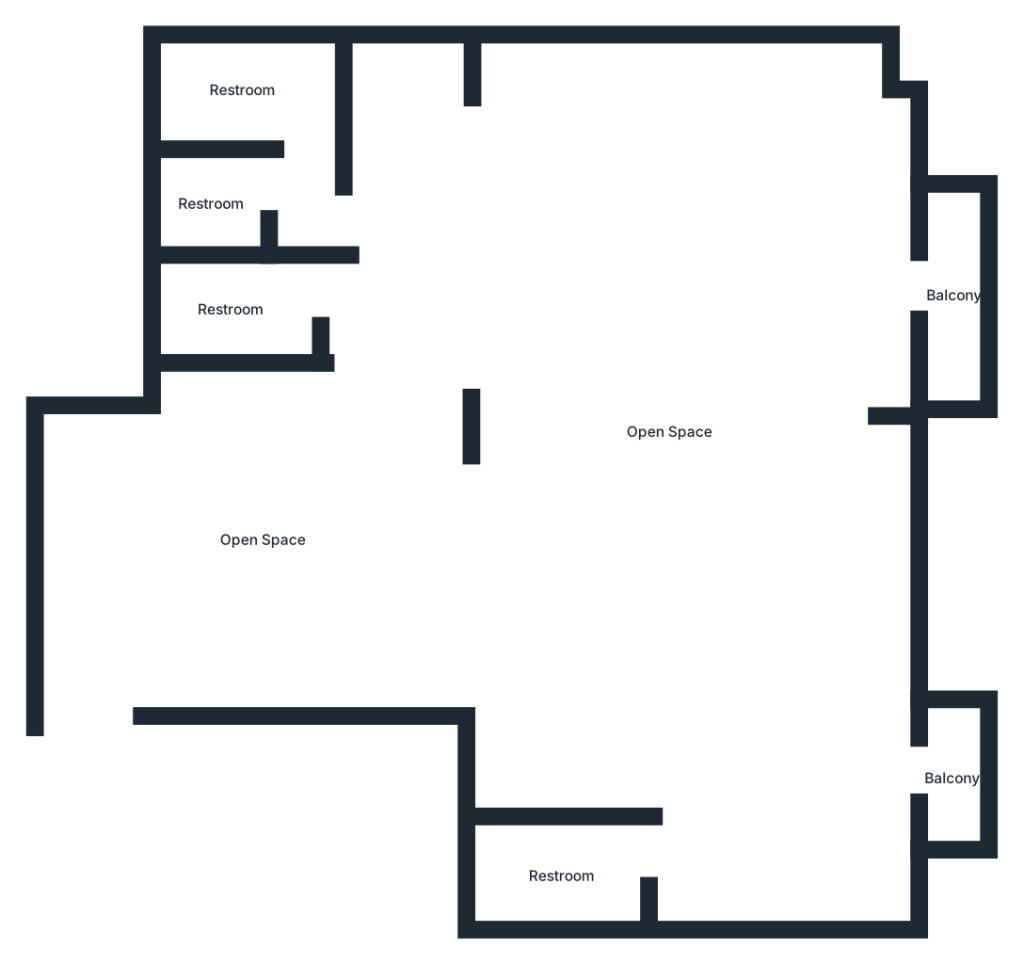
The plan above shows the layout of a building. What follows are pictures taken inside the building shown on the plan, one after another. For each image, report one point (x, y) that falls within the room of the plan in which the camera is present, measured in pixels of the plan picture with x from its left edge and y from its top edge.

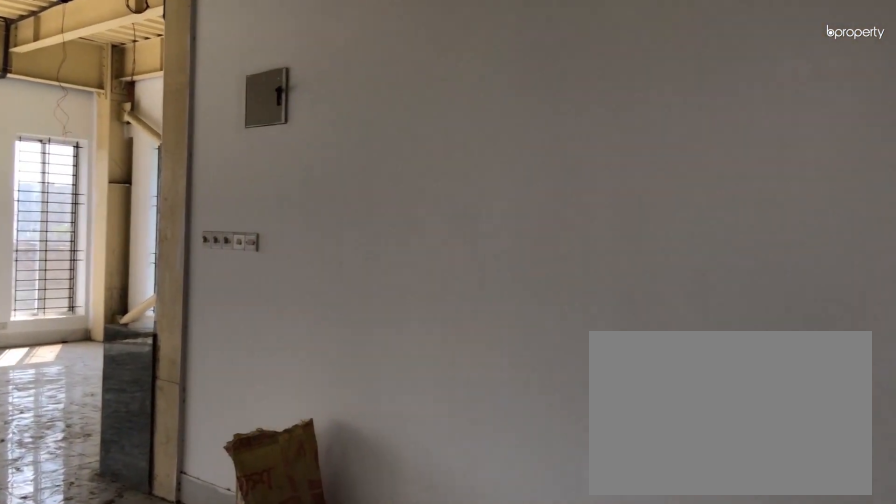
(267, 543)
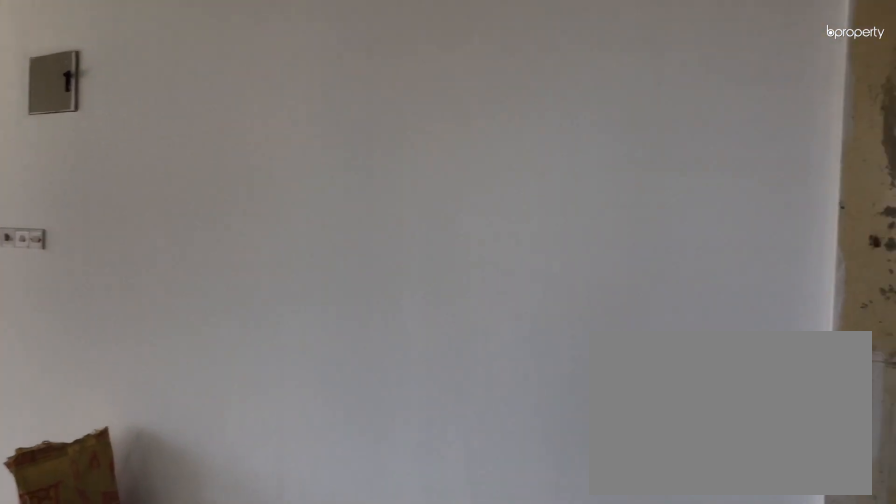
(267, 543)
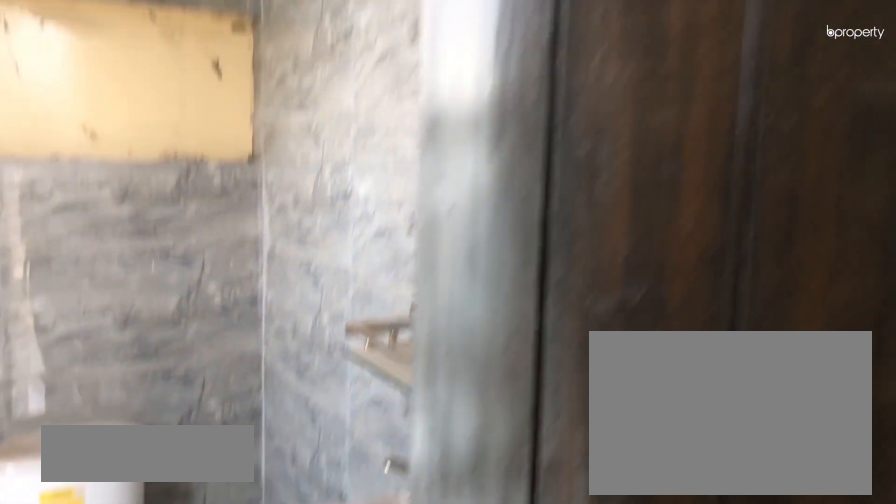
(551, 876)
